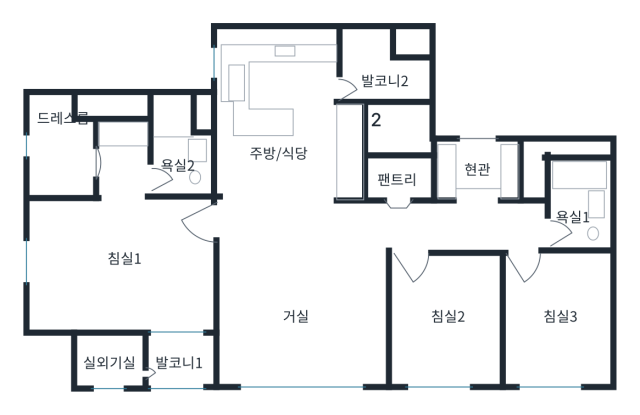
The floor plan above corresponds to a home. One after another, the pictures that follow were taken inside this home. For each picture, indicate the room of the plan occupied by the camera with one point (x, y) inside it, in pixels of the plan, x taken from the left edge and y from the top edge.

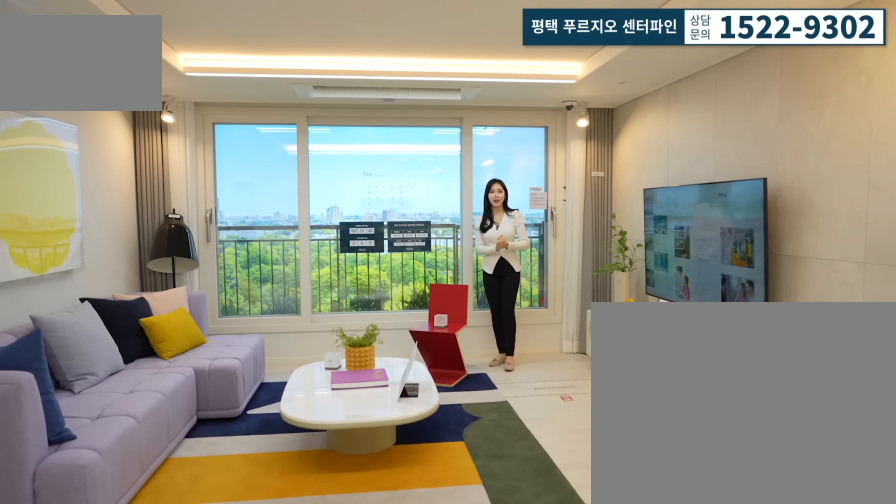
(298, 307)
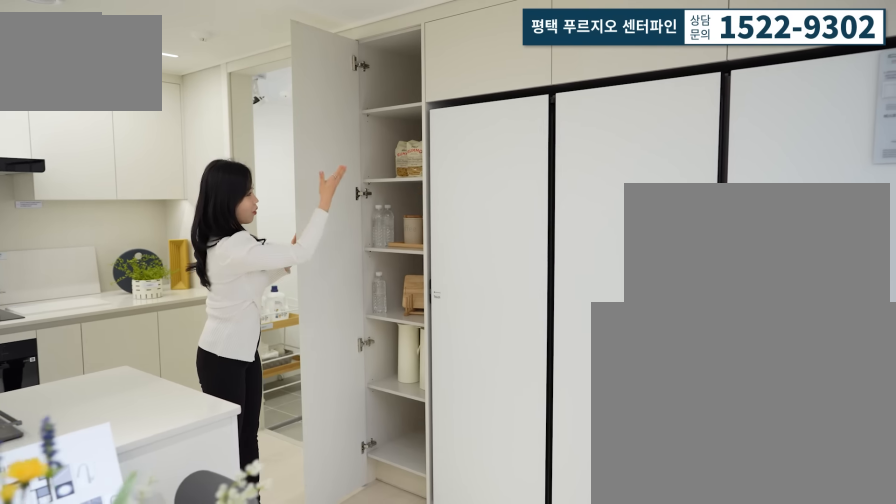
(291, 125)
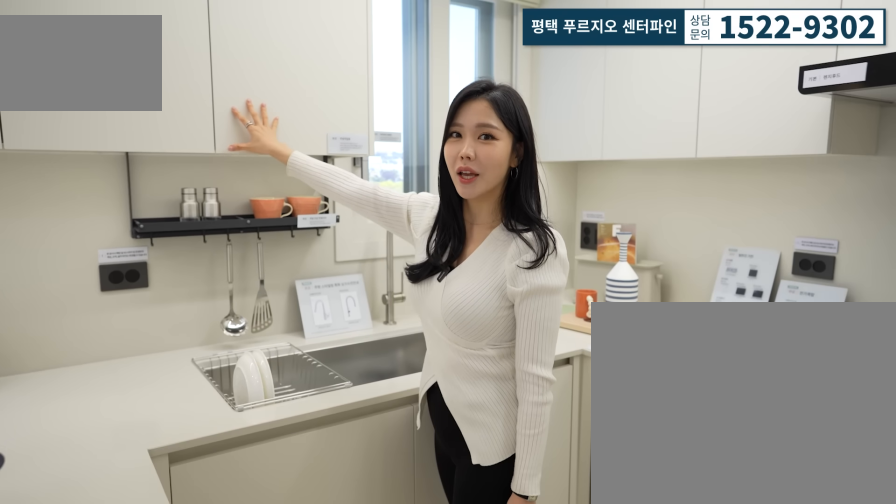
(291, 125)
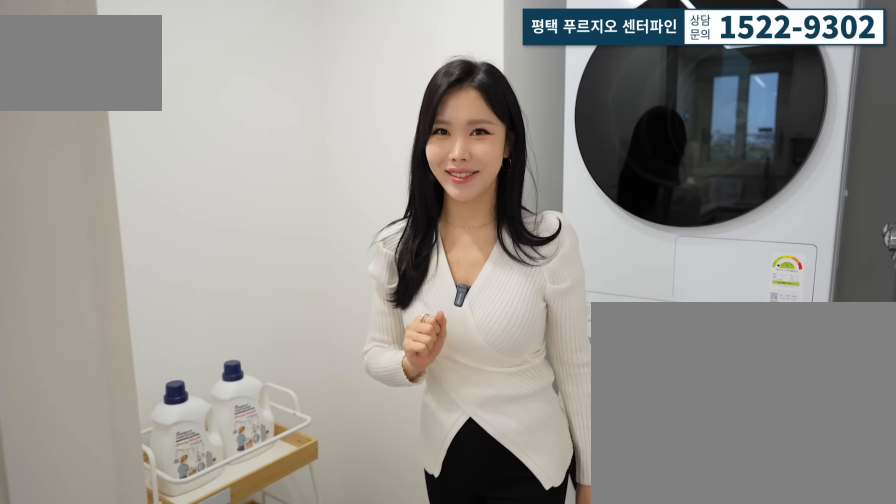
(386, 74)
